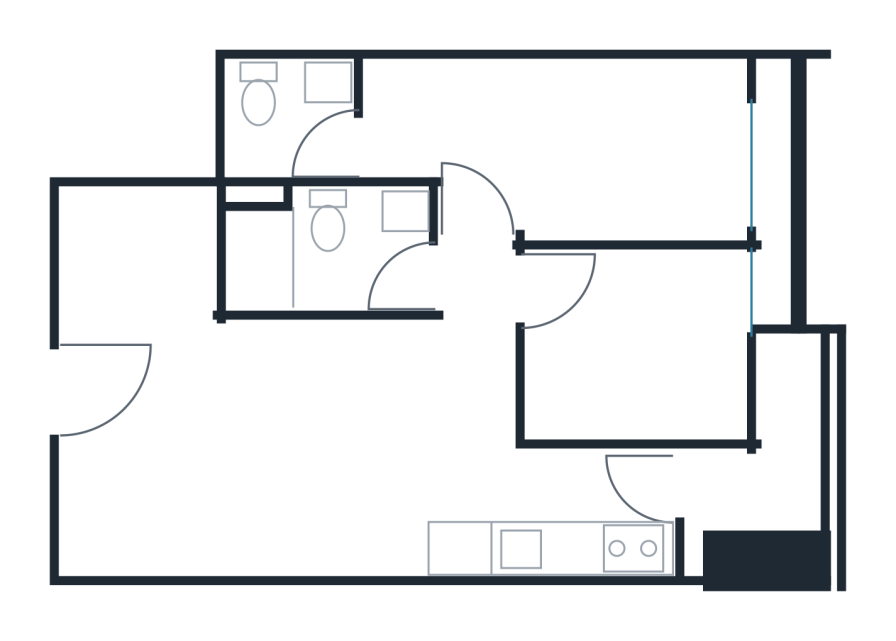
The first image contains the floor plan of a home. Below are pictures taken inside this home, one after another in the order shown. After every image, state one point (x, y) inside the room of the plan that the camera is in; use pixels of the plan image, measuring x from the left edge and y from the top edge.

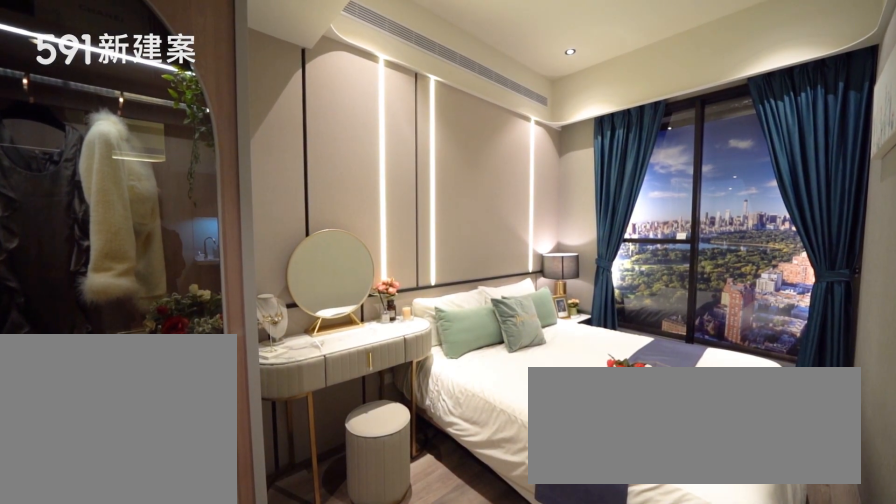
(564, 146)
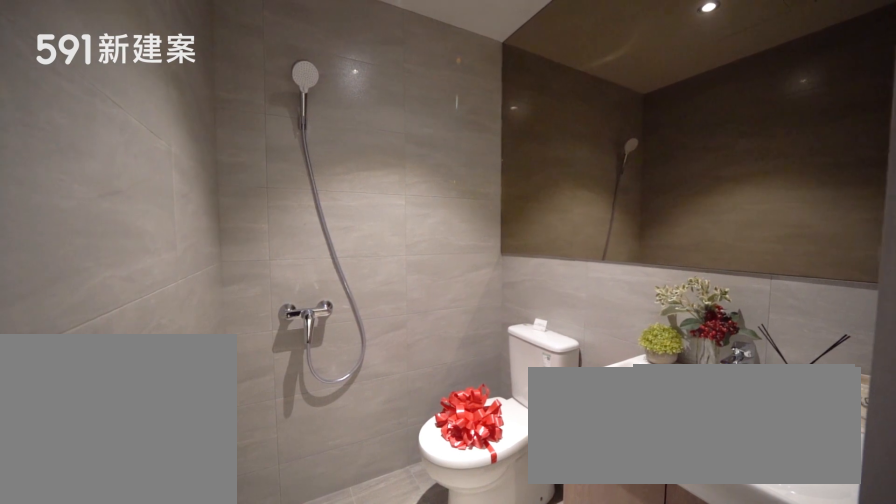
(283, 118)
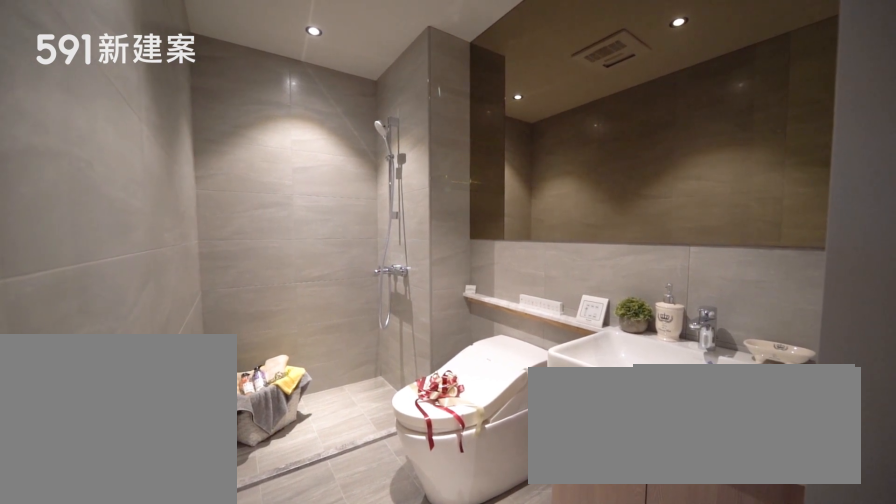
(325, 248)
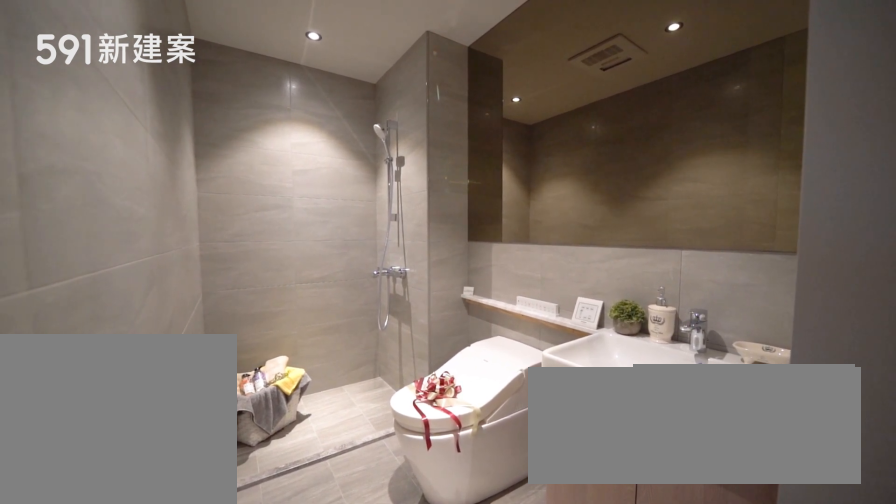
(325, 248)
